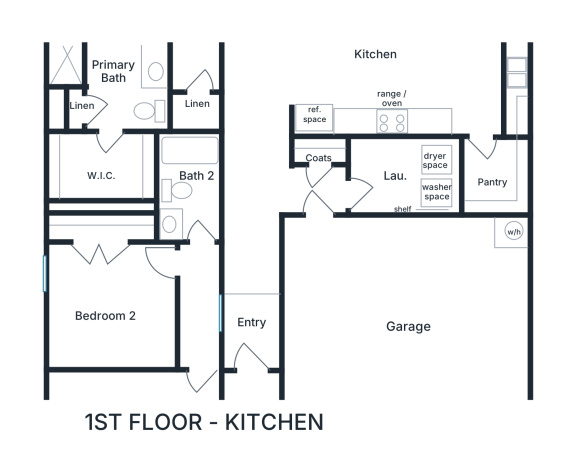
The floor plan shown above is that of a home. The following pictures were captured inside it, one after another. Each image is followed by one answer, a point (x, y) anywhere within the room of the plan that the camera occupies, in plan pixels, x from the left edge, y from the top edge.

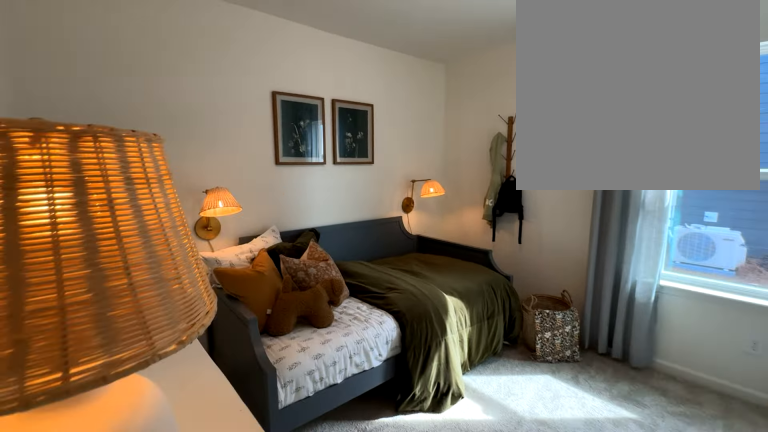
(111, 304)
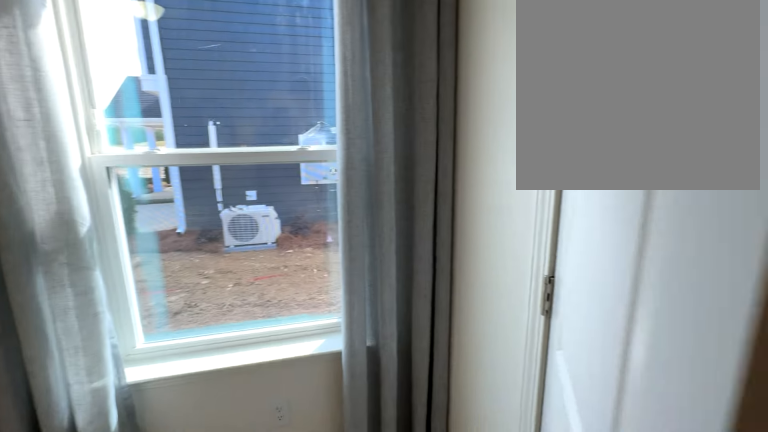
(111, 304)
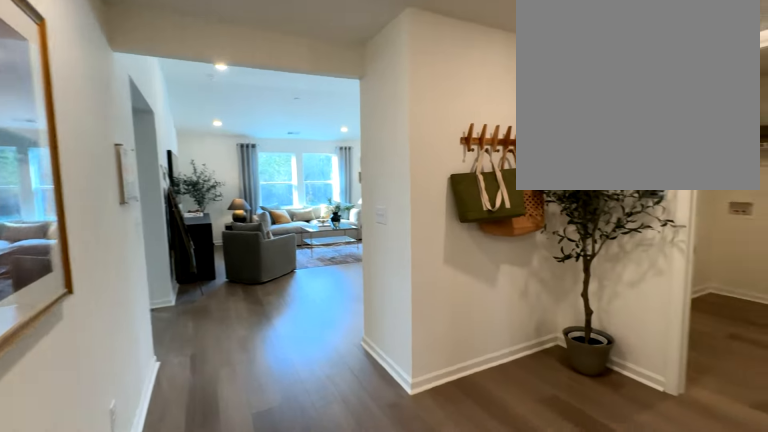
(285, 176)
